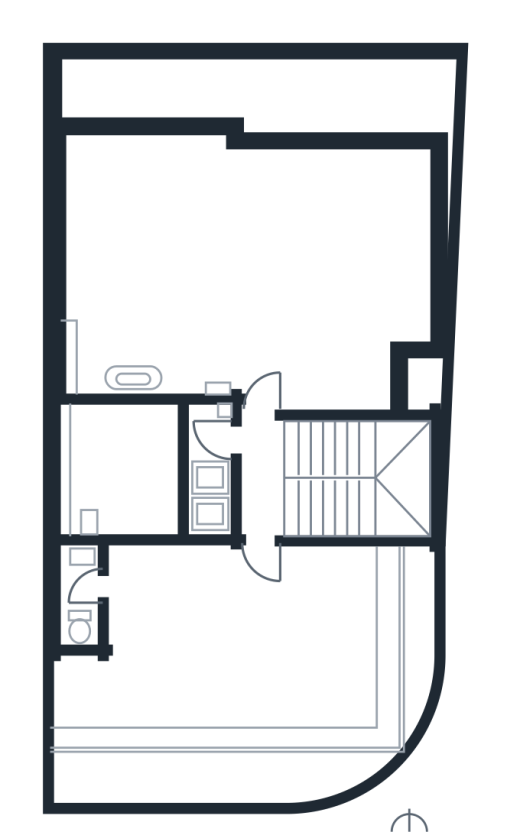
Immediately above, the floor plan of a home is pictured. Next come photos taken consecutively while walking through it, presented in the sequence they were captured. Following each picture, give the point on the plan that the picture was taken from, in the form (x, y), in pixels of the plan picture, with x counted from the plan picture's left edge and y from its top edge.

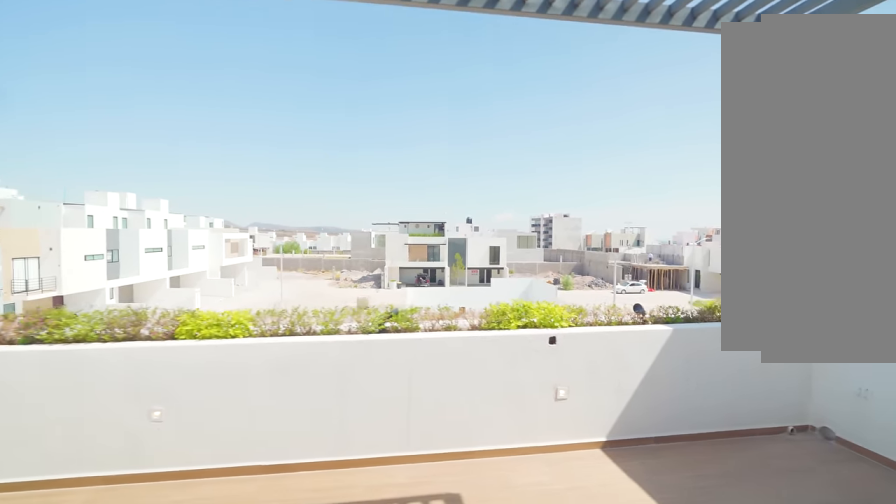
(265, 613)
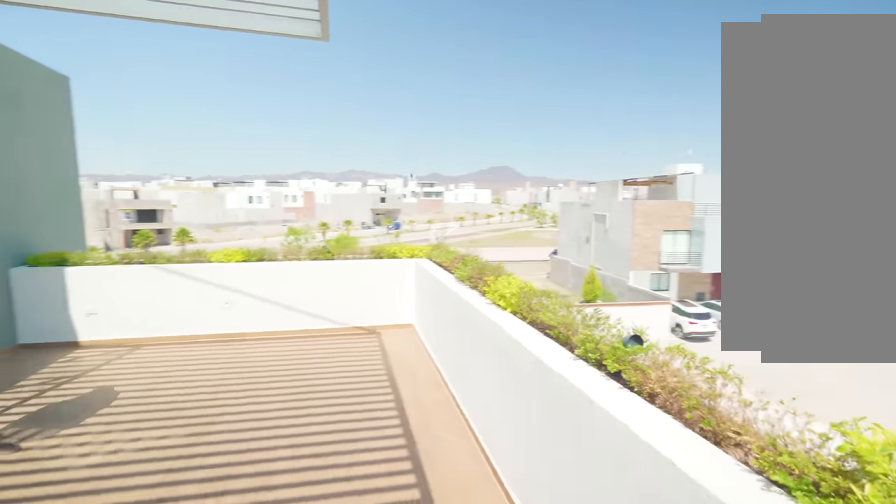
(271, 637)
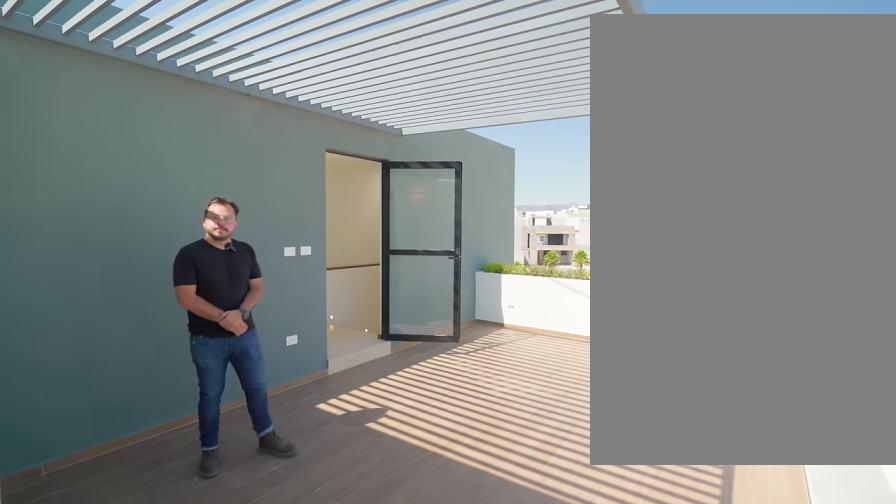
(87, 725)
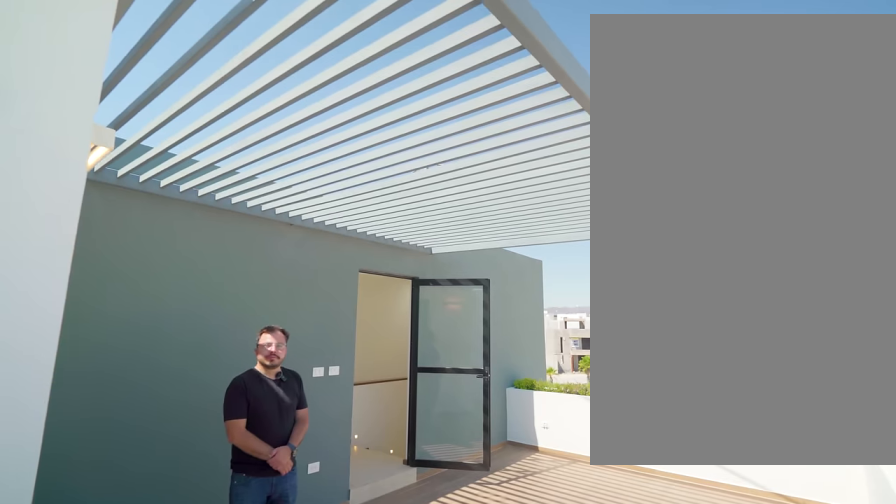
(81, 724)
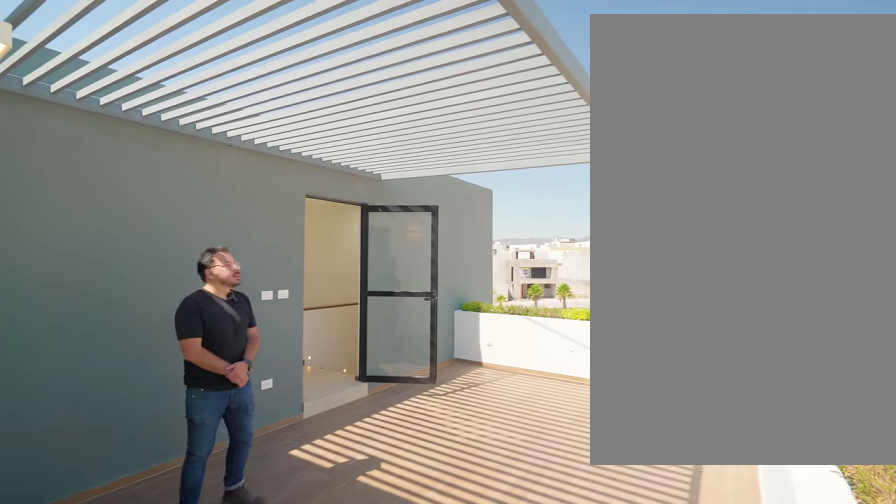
(81, 725)
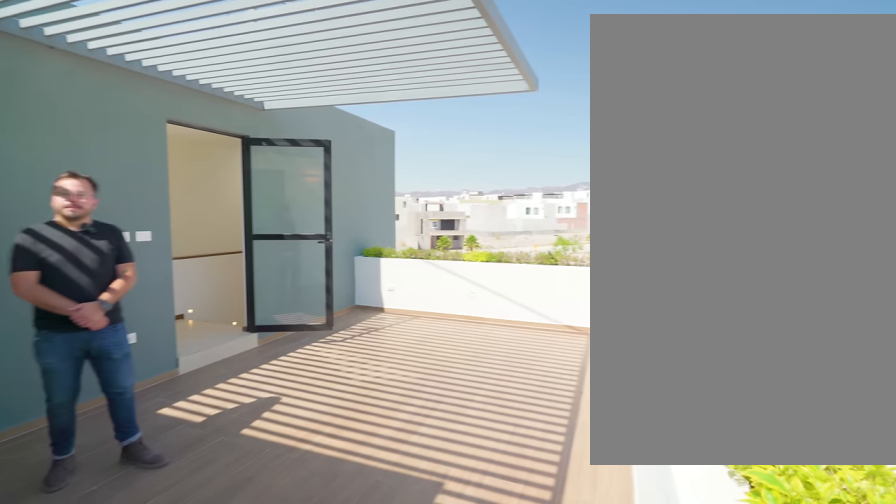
(81, 724)
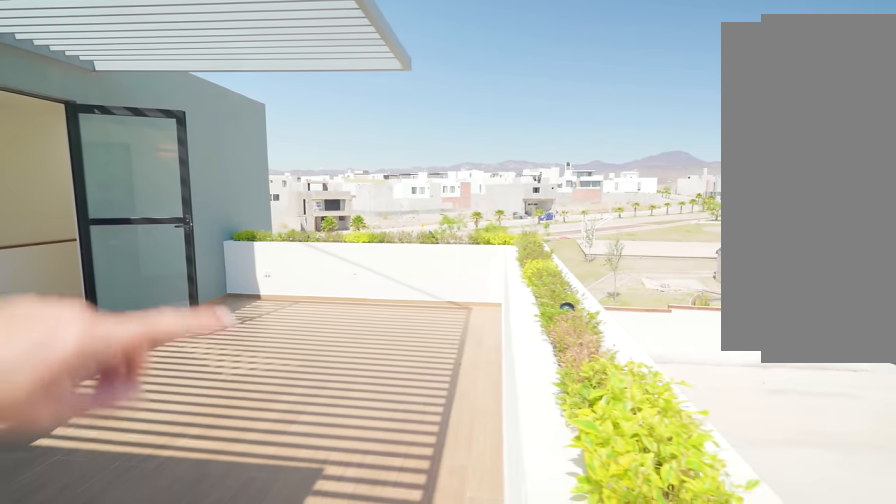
(81, 723)
